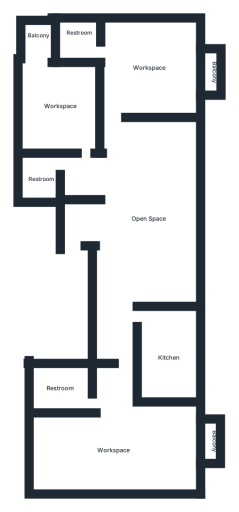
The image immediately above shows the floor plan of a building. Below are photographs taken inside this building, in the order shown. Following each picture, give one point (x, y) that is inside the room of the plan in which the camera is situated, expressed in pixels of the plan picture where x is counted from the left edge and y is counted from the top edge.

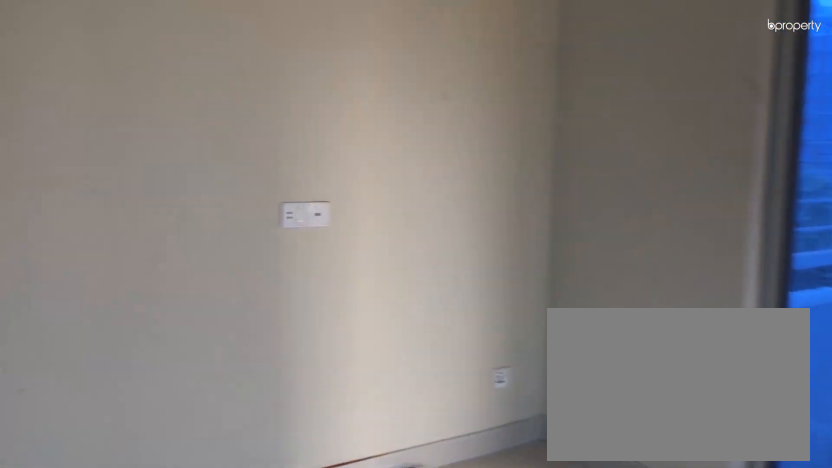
(115, 451)
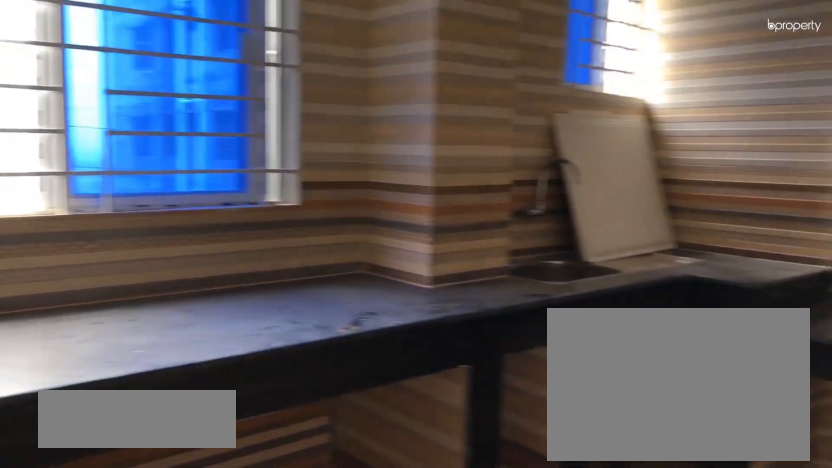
(164, 351)
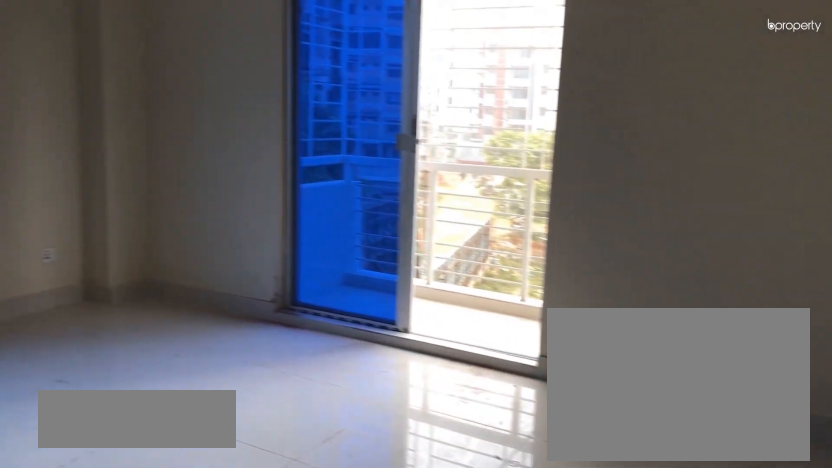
(146, 66)
